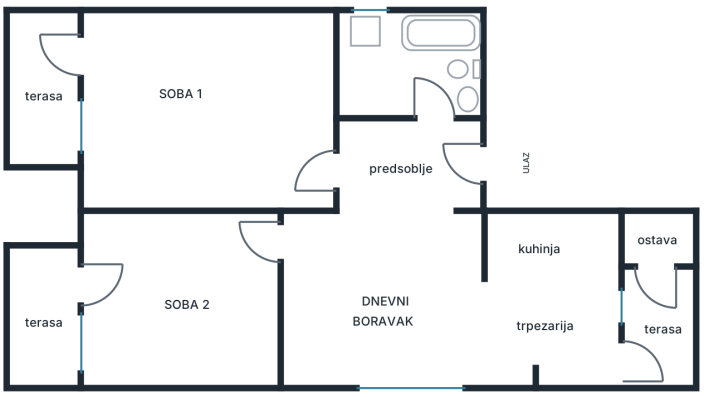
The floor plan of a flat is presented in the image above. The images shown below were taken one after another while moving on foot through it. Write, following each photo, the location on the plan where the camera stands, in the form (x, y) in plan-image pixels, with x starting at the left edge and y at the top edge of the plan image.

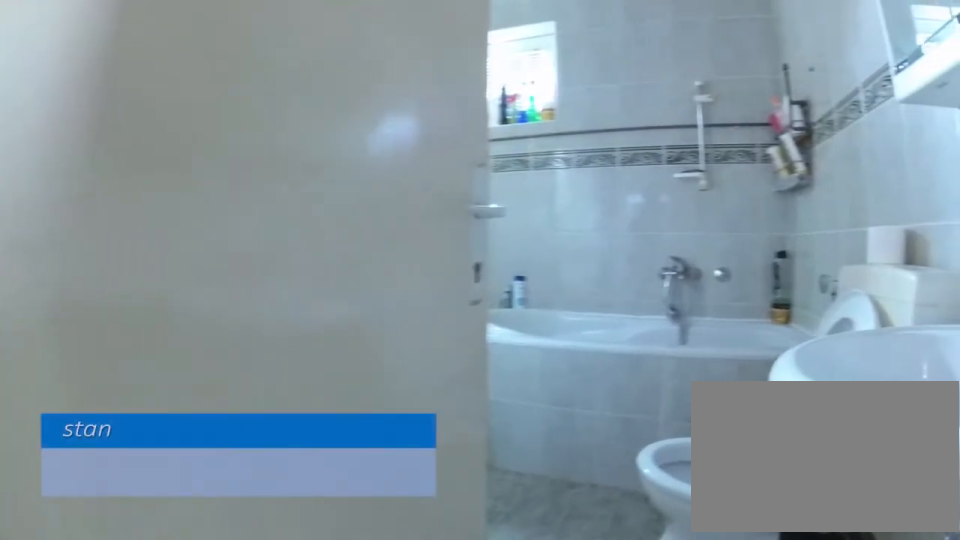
(463, 151)
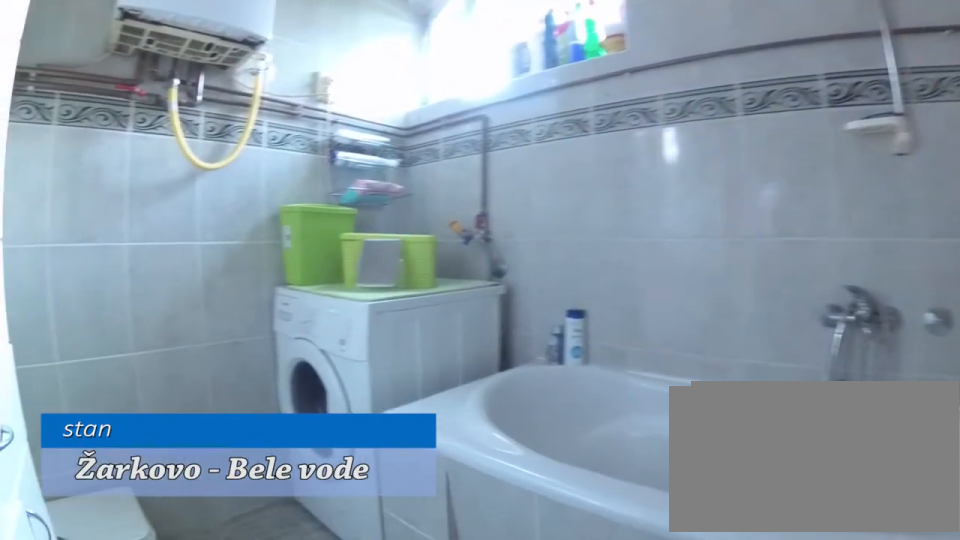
(448, 95)
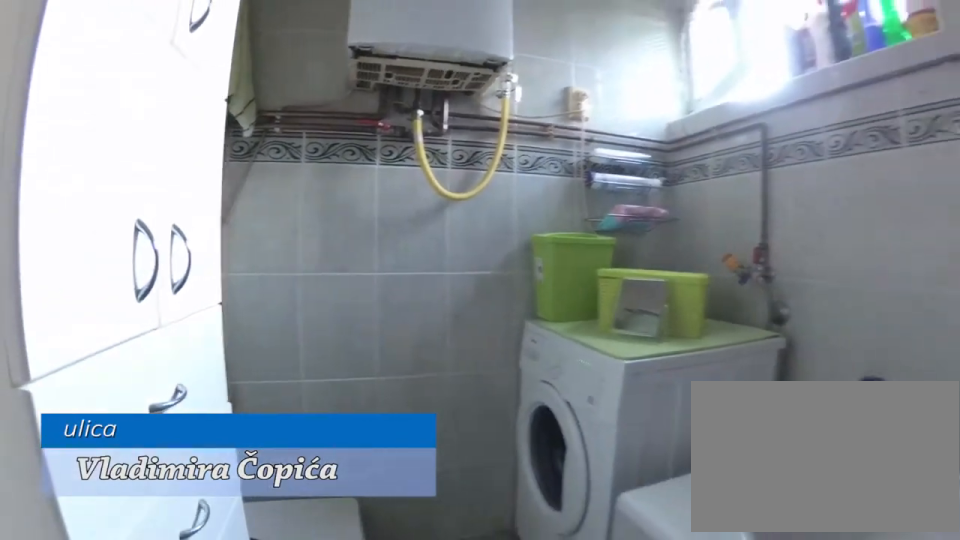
(449, 92)
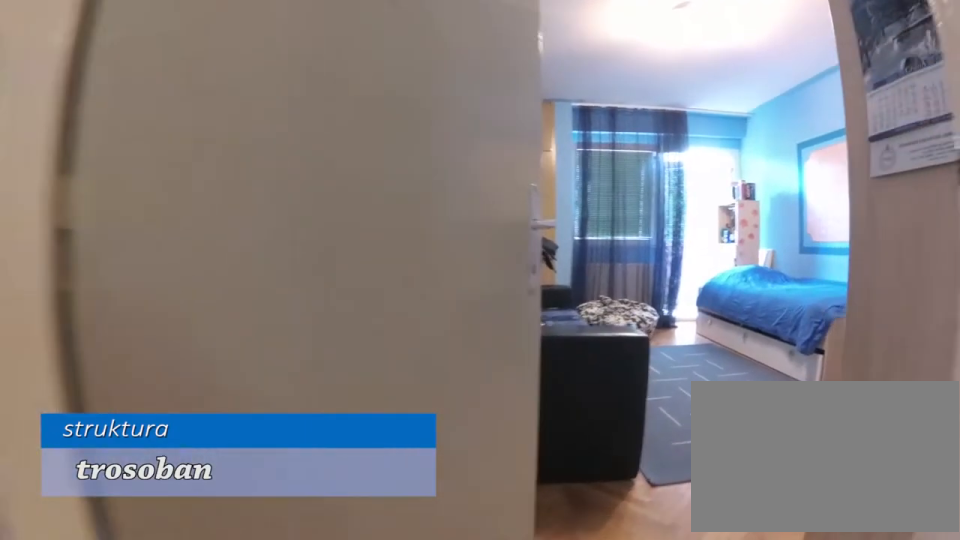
(369, 155)
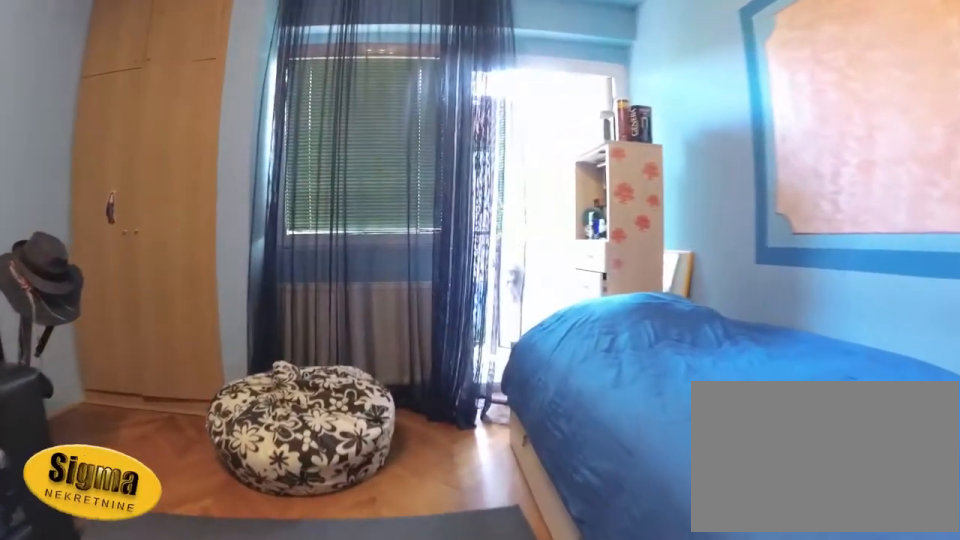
(257, 121)
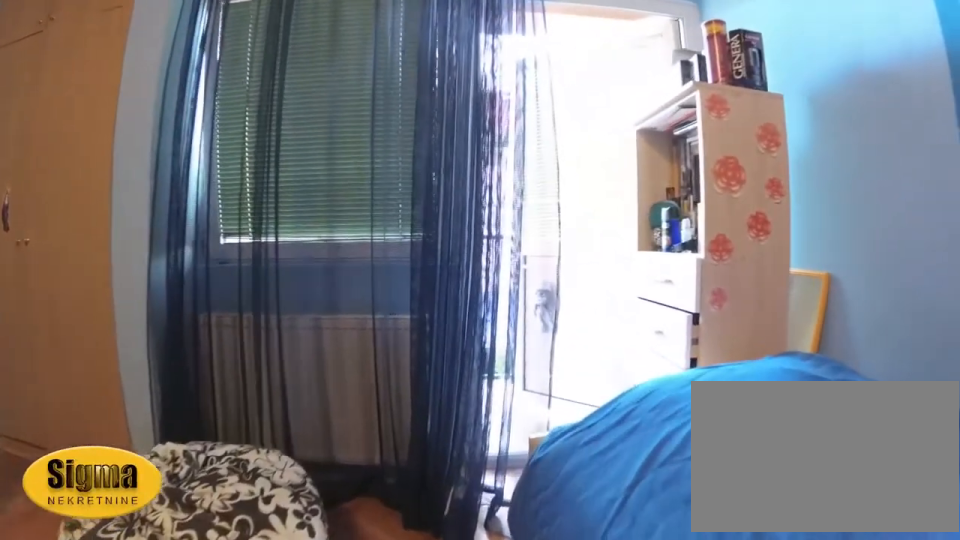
(217, 108)
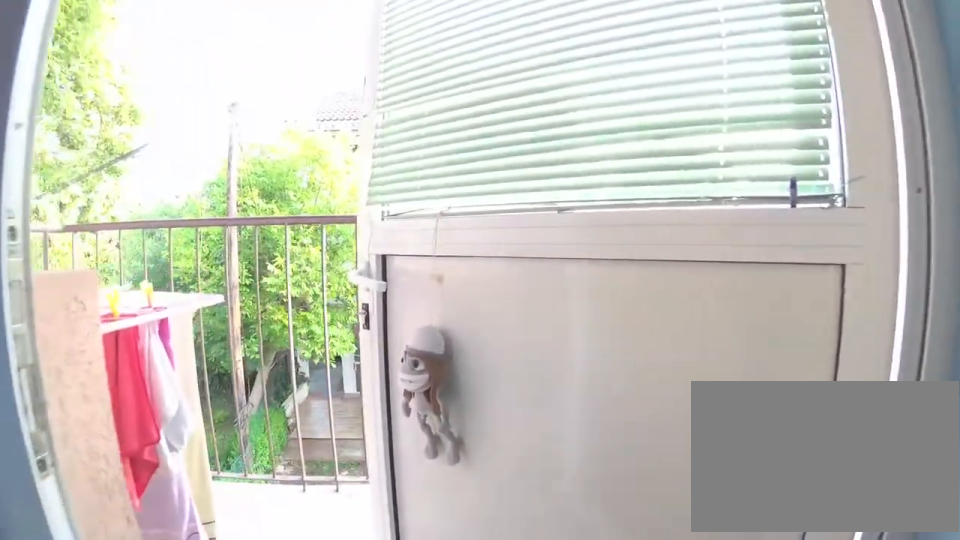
(117, 68)
